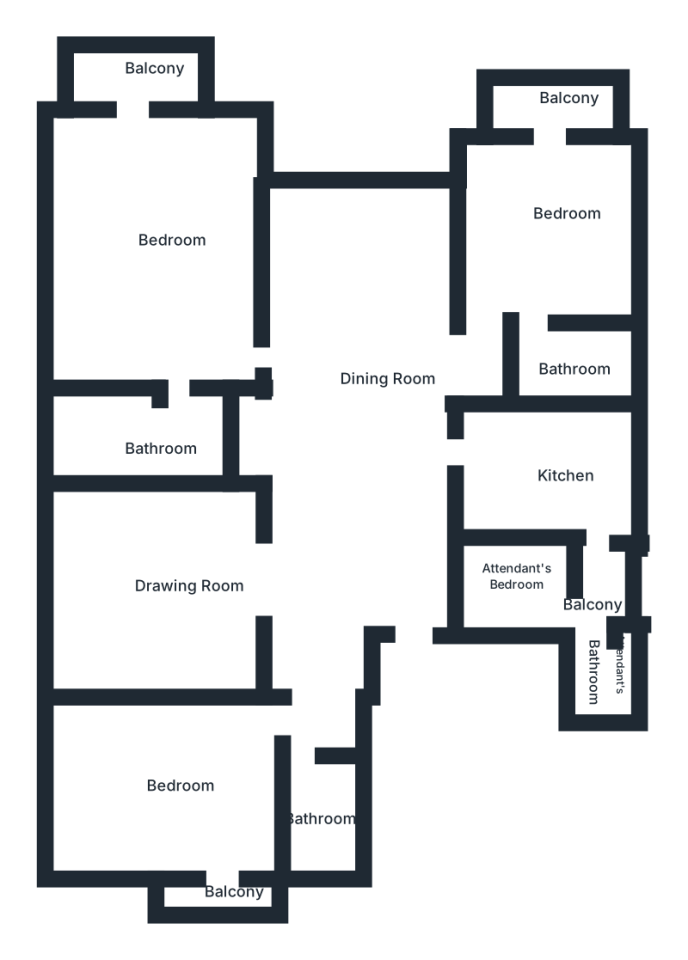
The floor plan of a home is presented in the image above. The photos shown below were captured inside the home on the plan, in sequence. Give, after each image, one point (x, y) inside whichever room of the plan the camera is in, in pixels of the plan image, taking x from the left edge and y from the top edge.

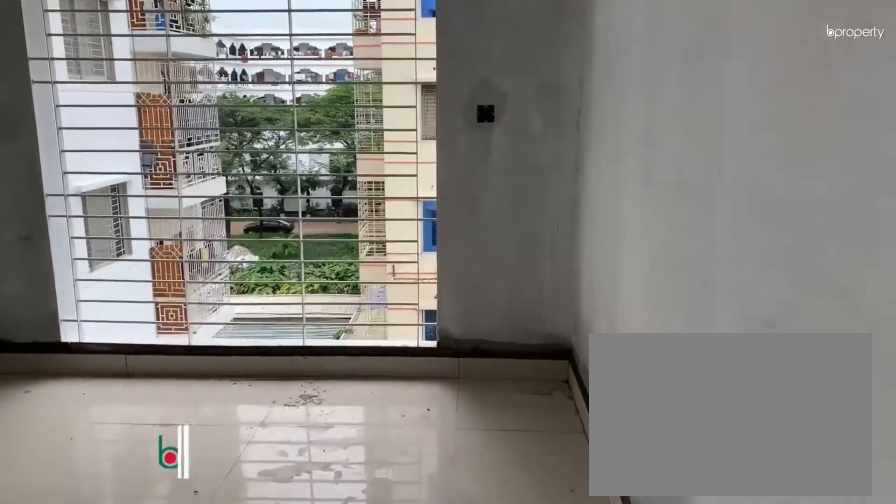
(190, 774)
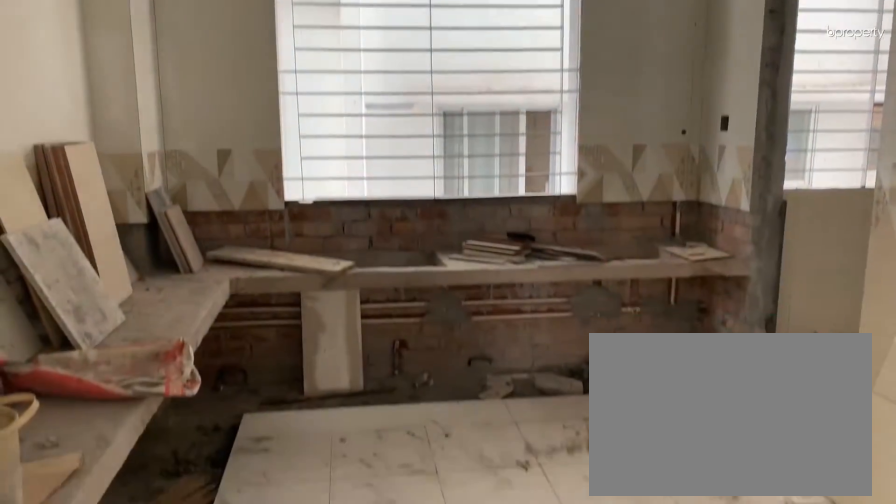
(538, 452)
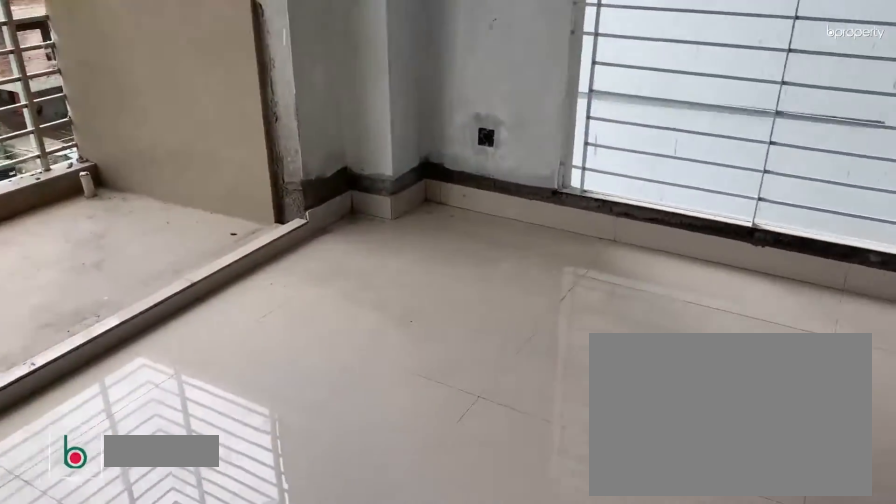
(550, 240)
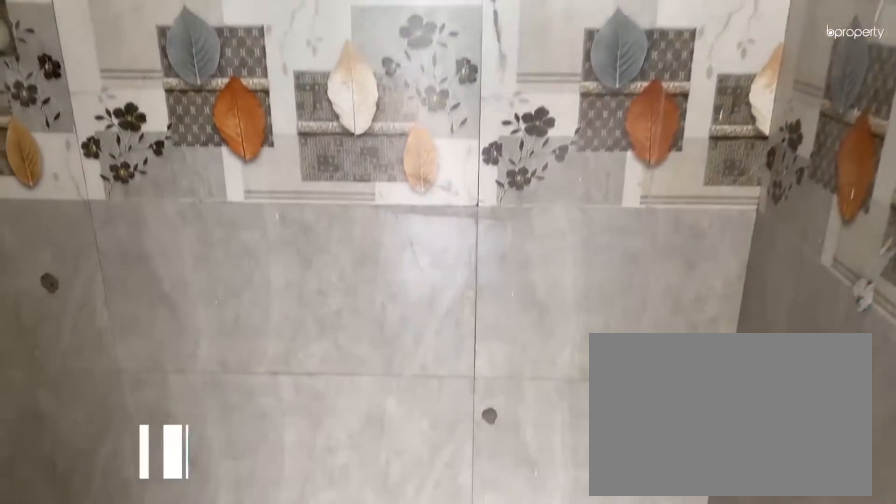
(565, 365)
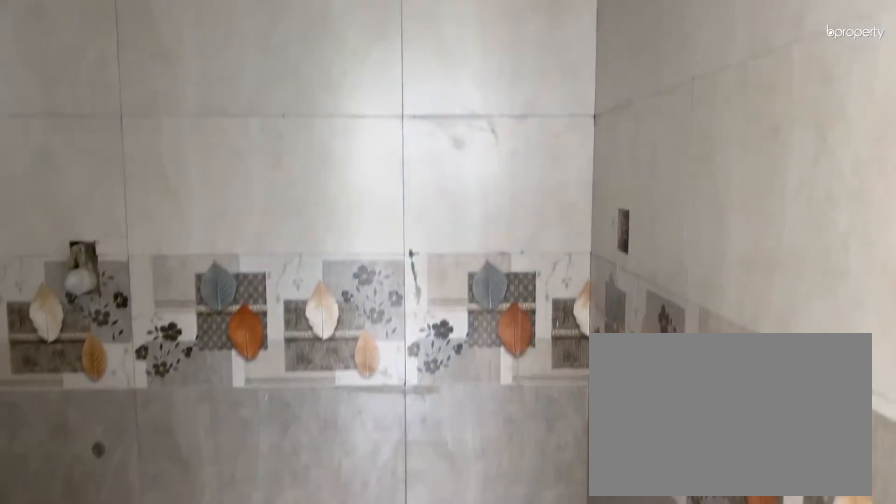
(565, 365)
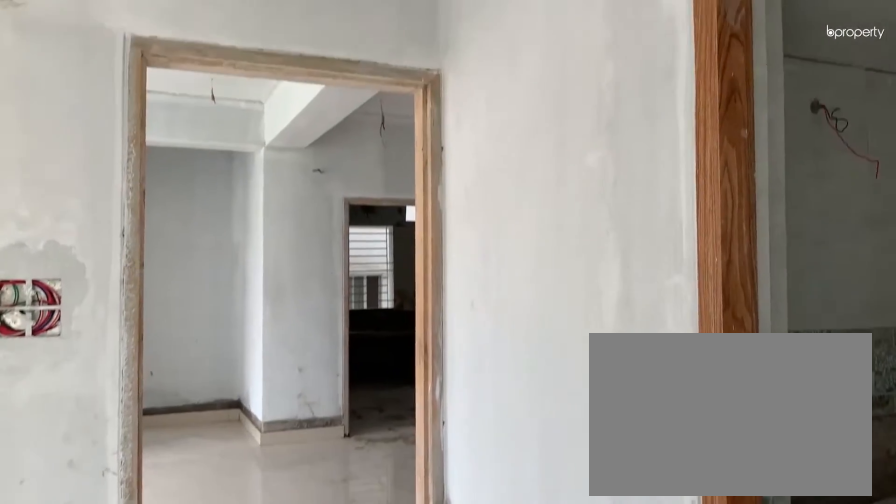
(172, 269)
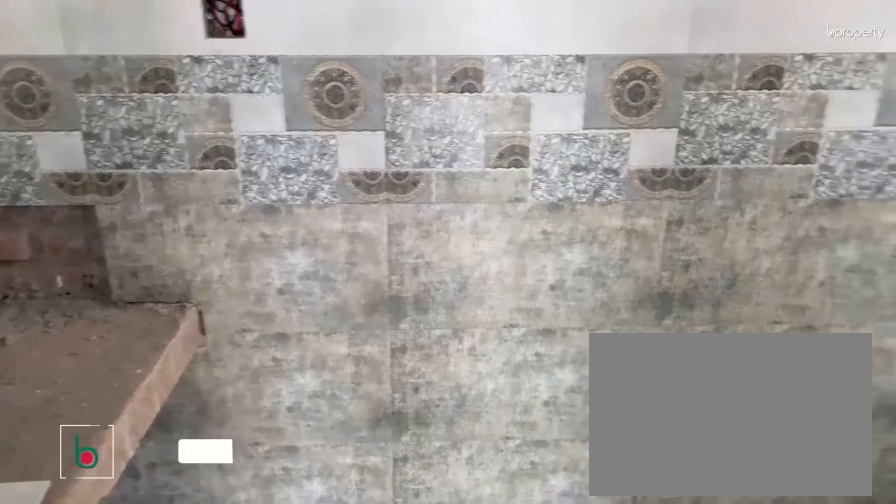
(141, 440)
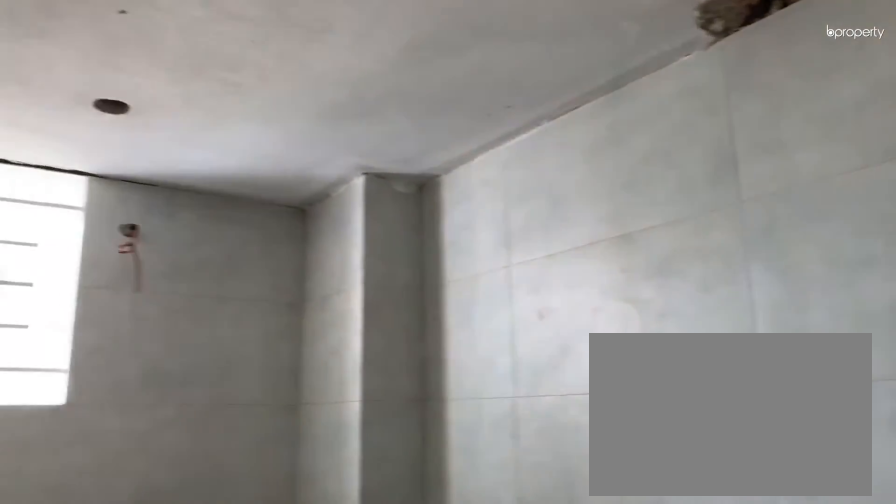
(141, 440)
